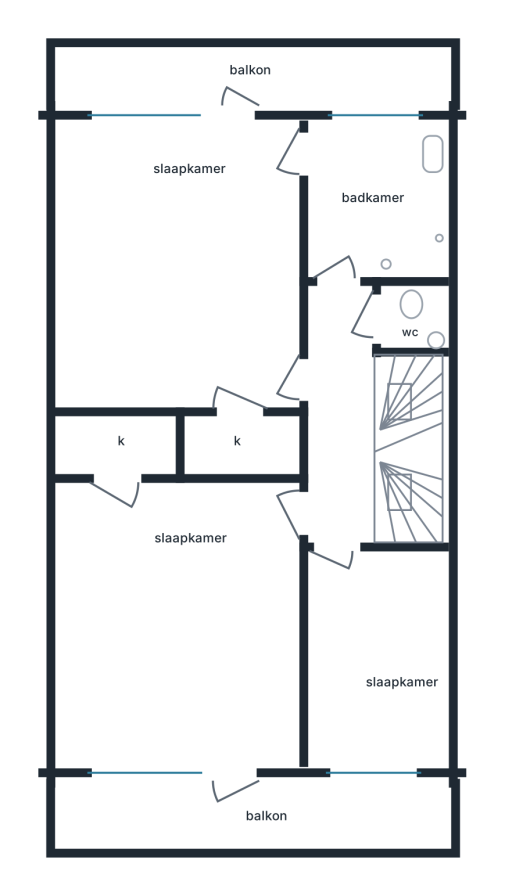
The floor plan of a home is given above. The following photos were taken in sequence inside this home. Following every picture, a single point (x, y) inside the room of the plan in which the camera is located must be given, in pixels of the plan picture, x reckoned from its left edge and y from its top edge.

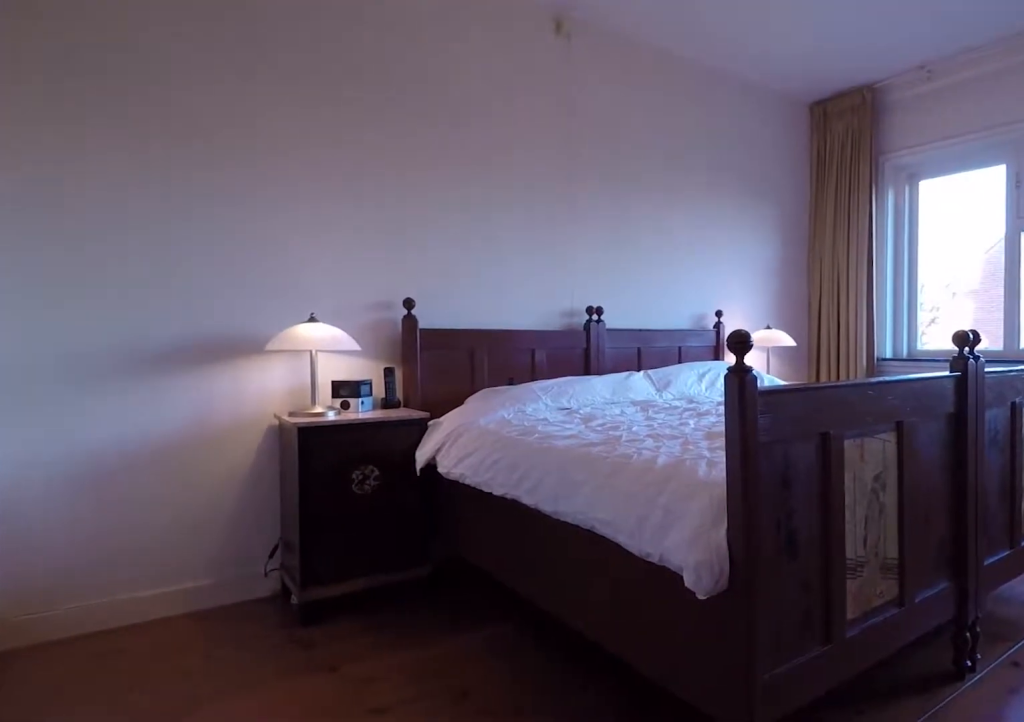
(176, 263)
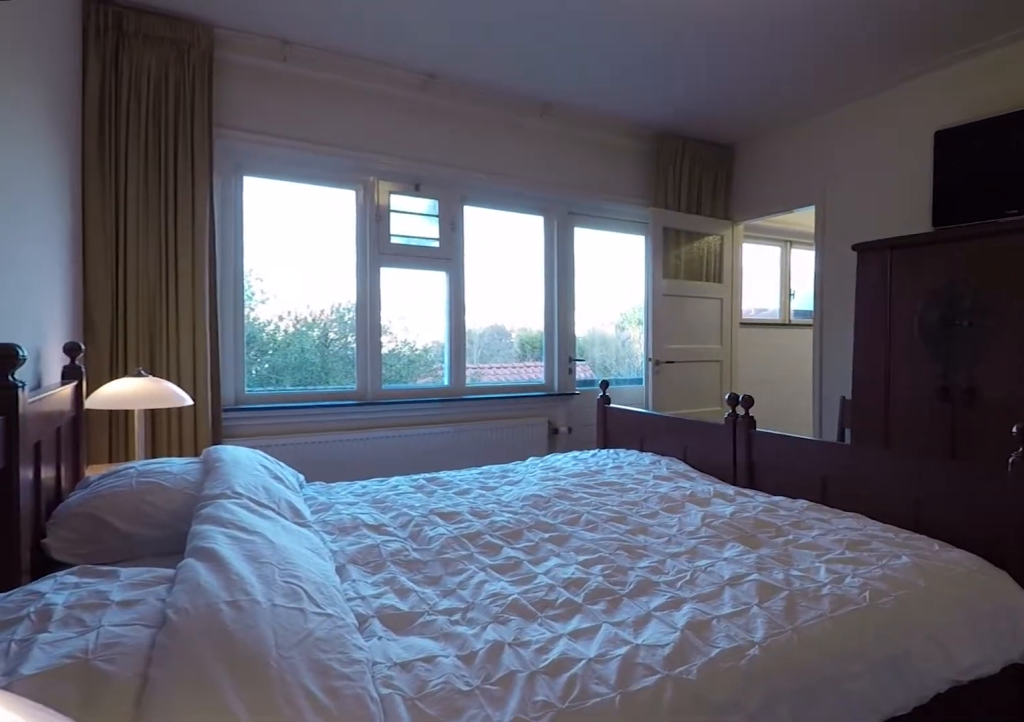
(176, 263)
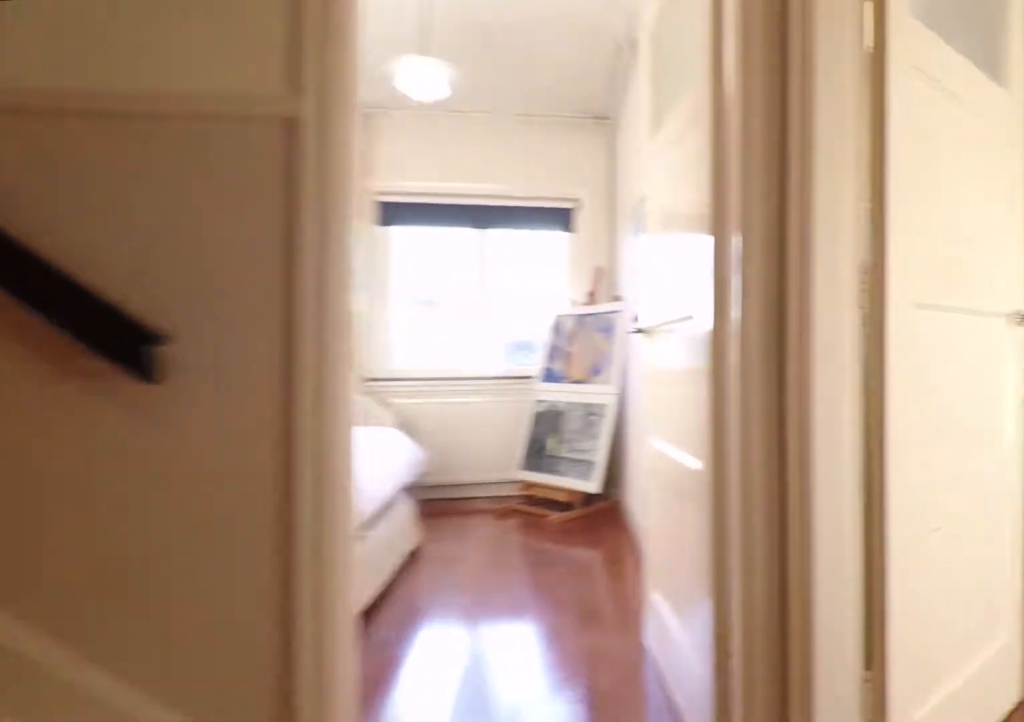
(341, 414)
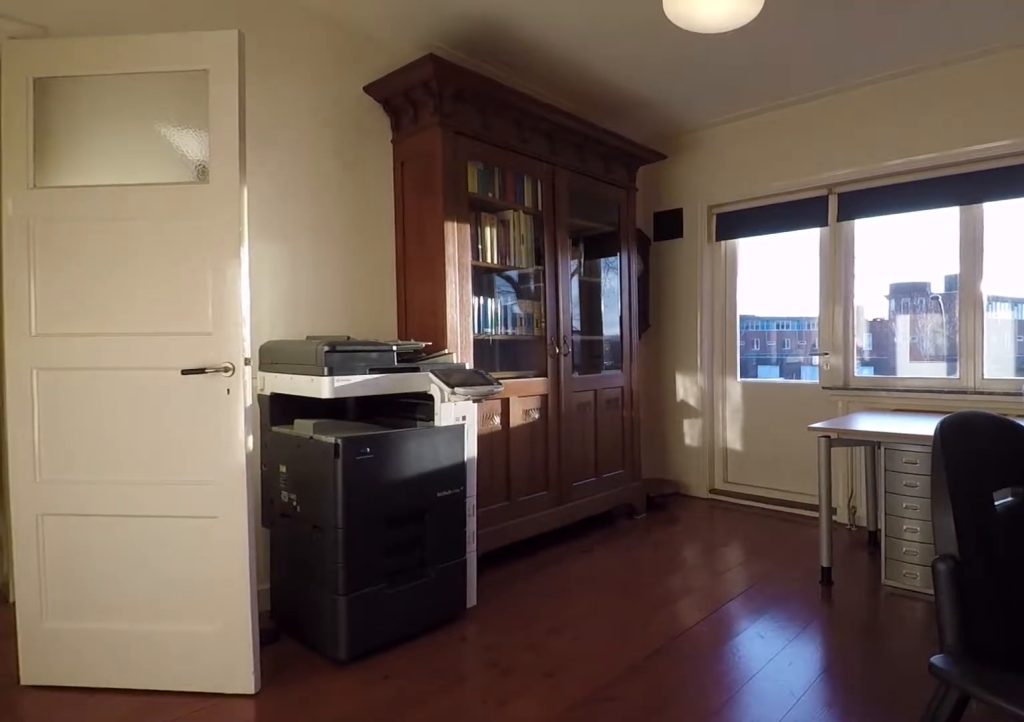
(177, 619)
